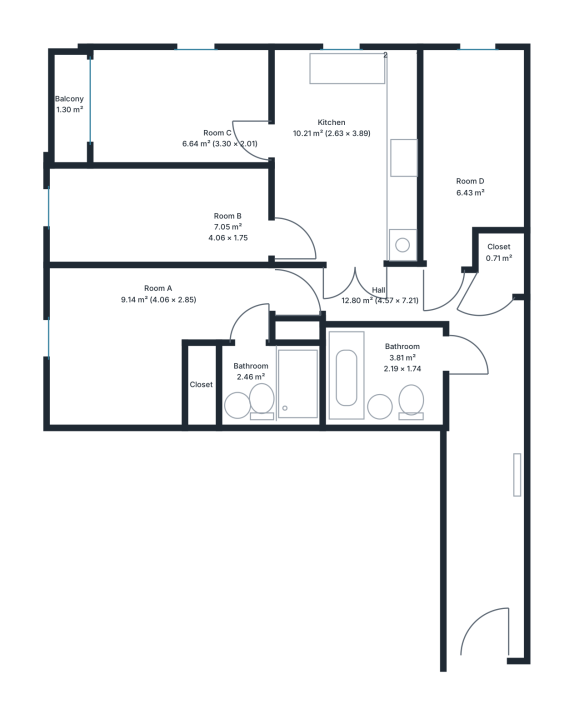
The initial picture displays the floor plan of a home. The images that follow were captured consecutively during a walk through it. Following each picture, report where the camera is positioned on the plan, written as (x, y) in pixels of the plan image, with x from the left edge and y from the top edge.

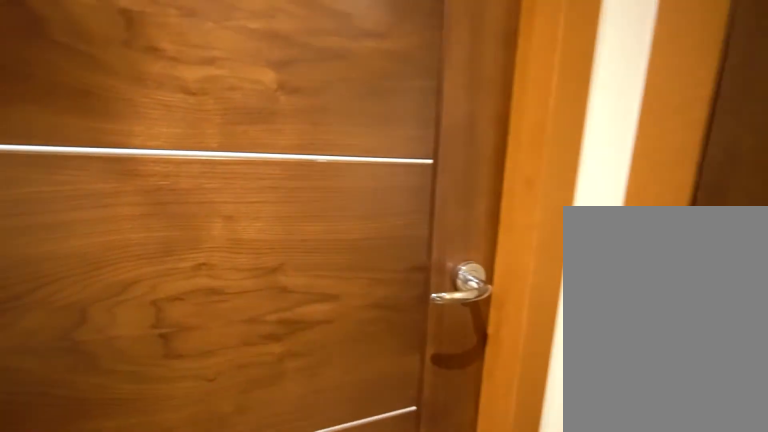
(448, 301)
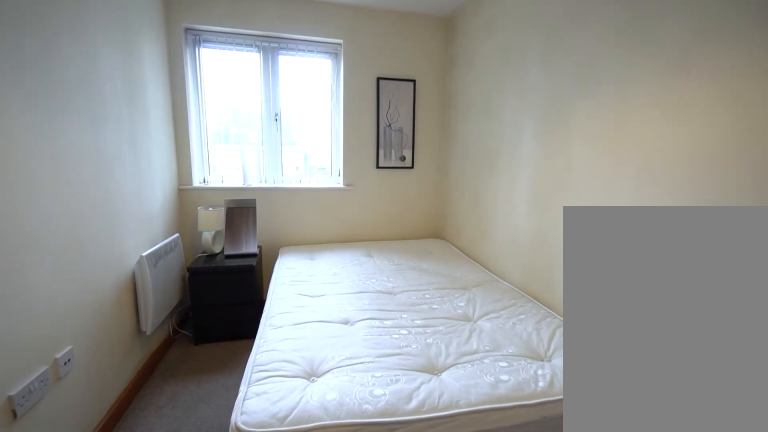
(462, 191)
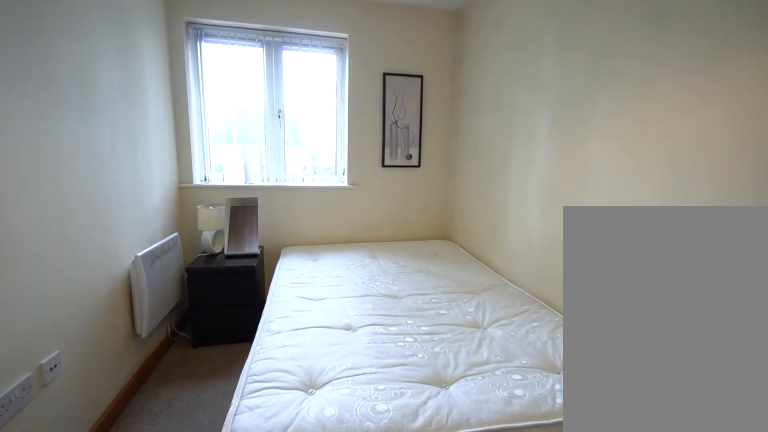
(462, 187)
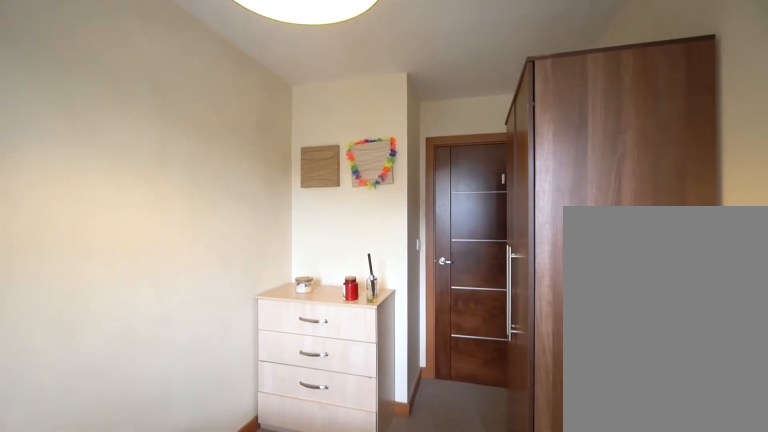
(444, 97)
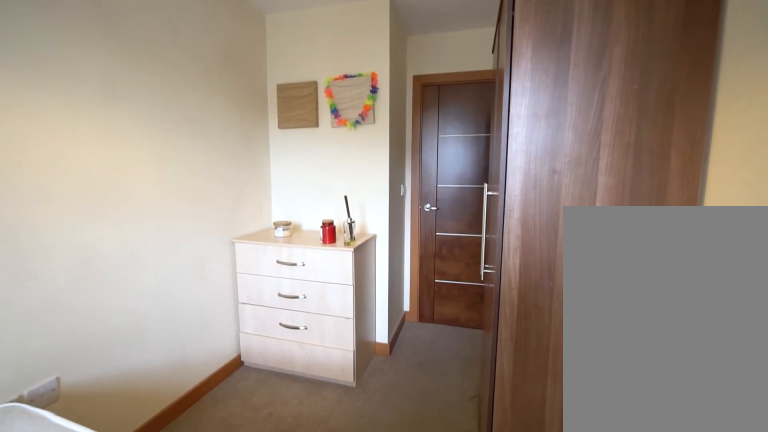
(439, 117)
